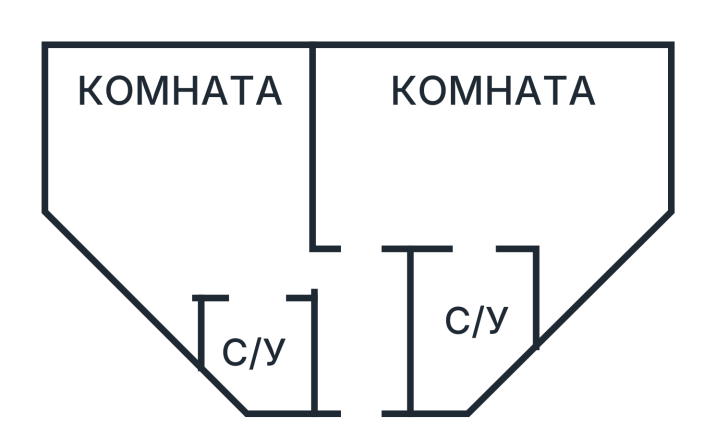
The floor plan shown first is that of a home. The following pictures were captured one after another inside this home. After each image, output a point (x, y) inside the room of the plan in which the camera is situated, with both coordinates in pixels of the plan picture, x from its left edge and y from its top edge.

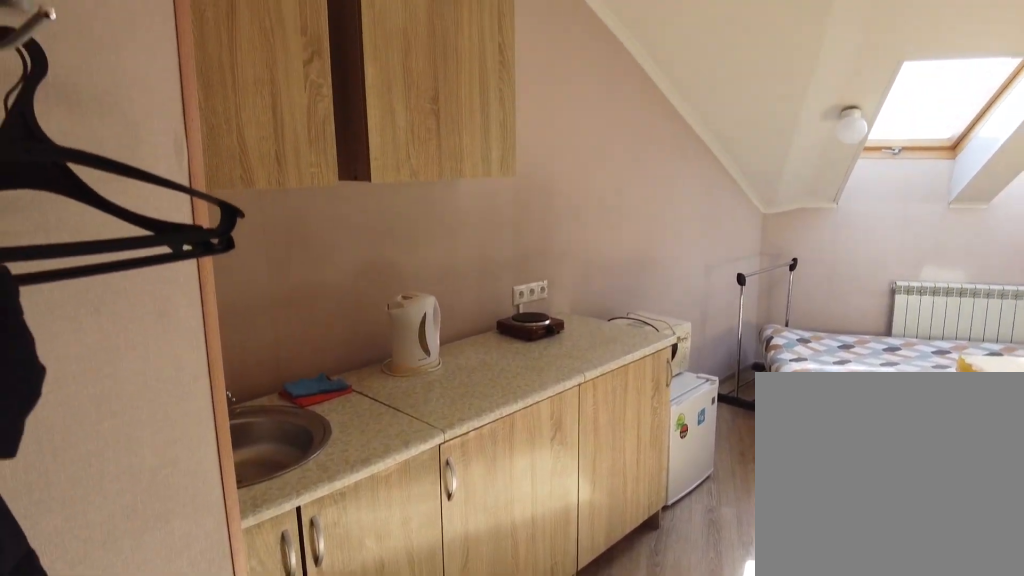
(230, 236)
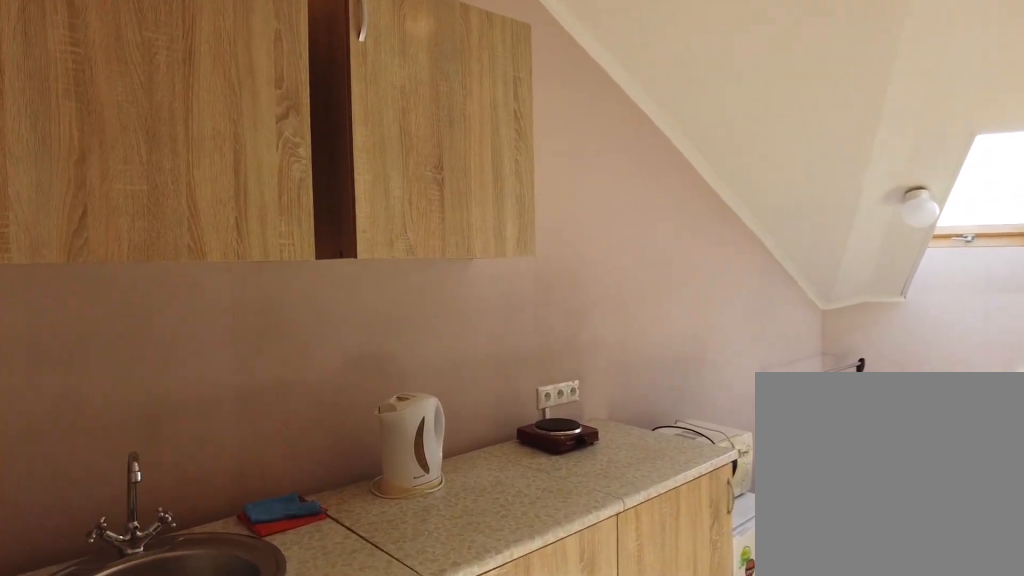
(230, 236)
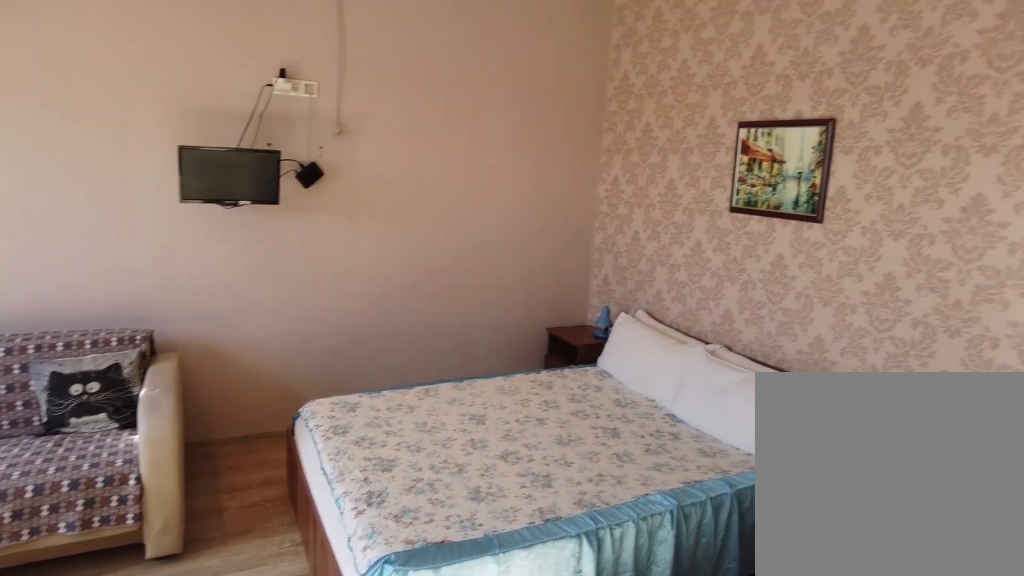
(230, 236)
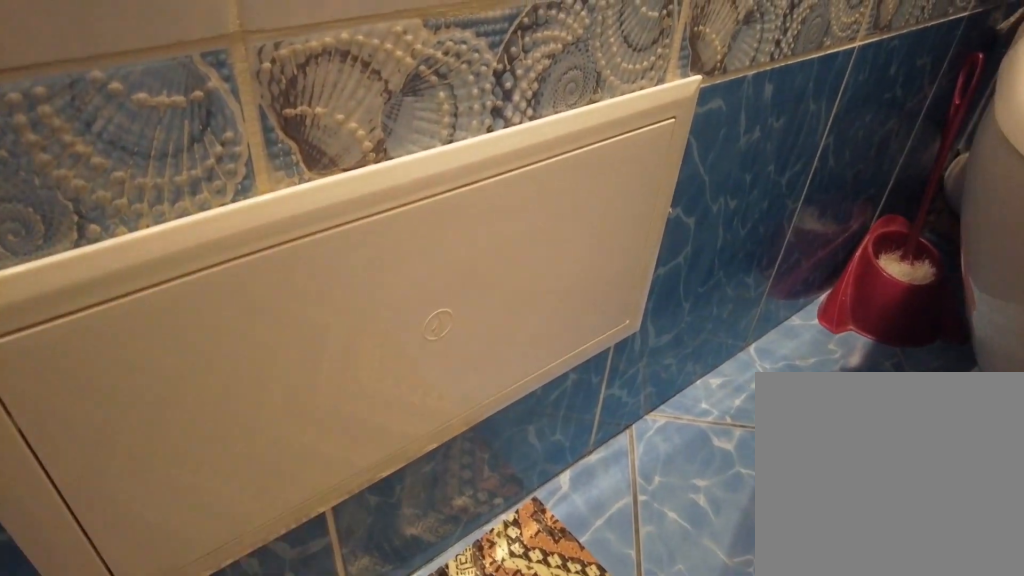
(271, 337)
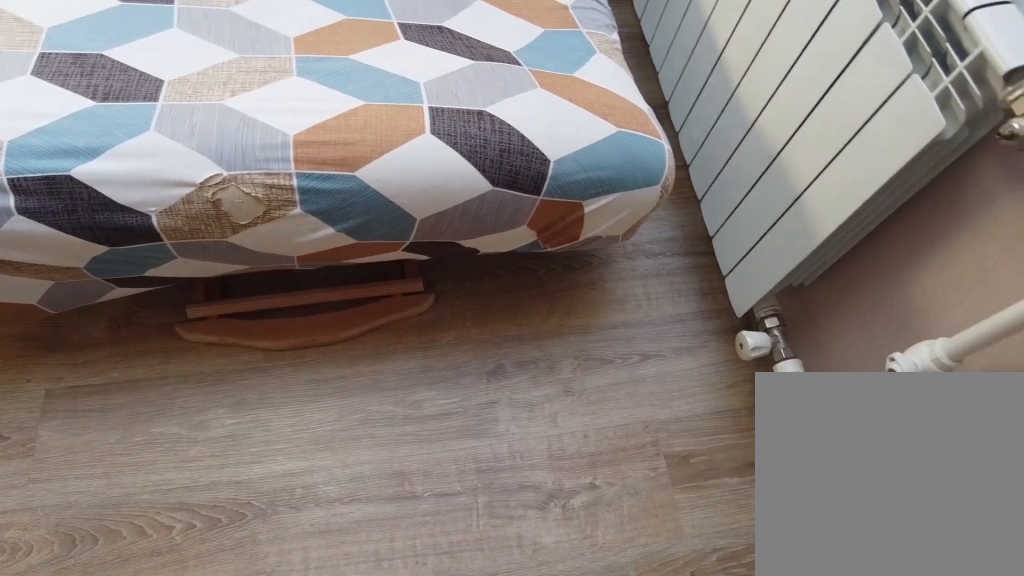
(261, 115)
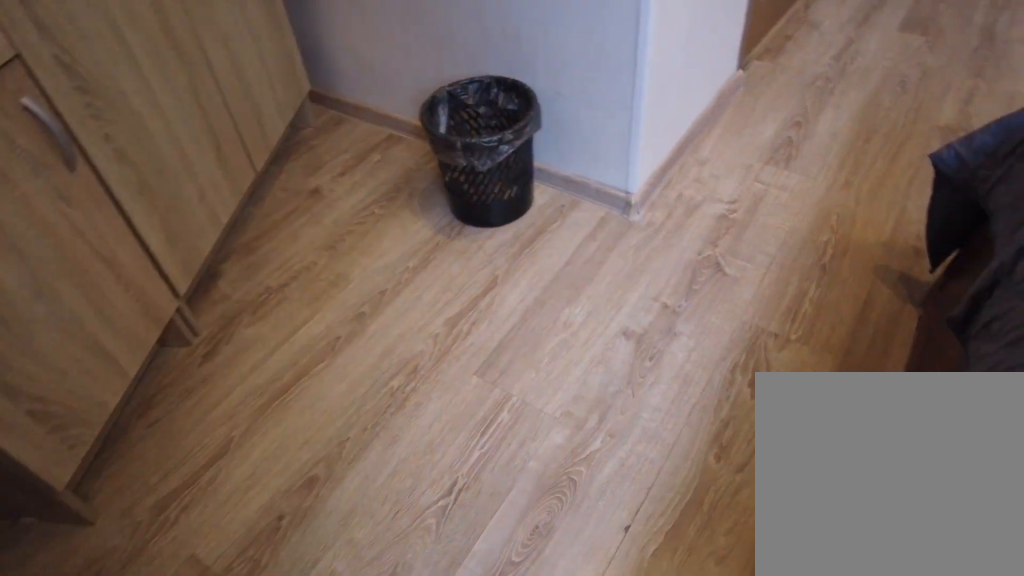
(636, 184)
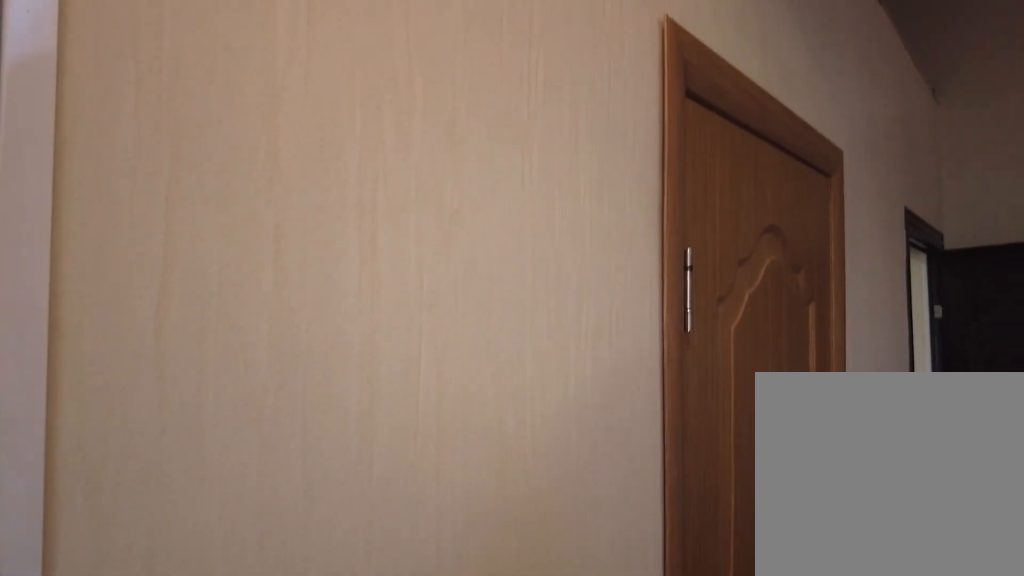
(479, 222)
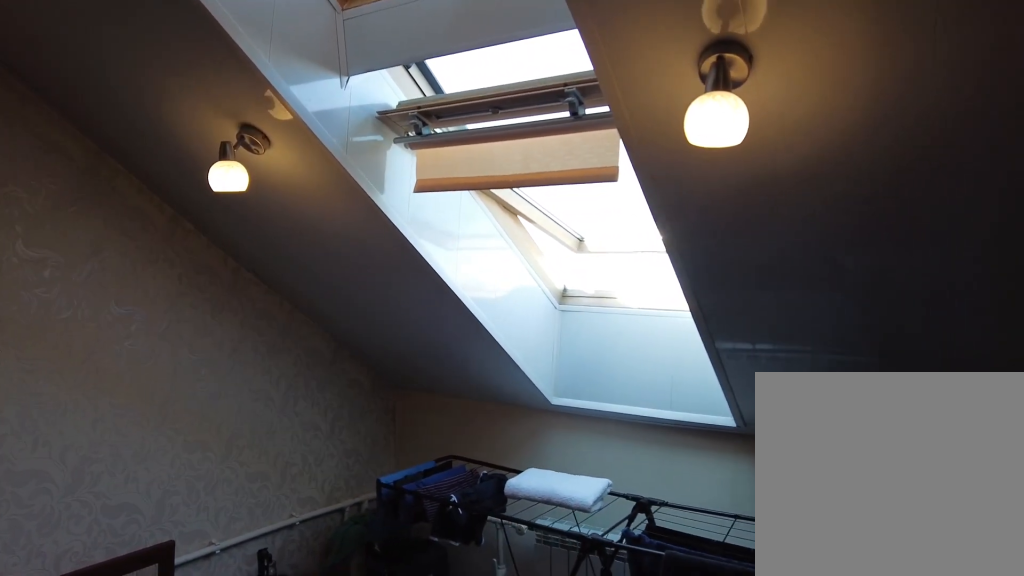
(479, 222)
